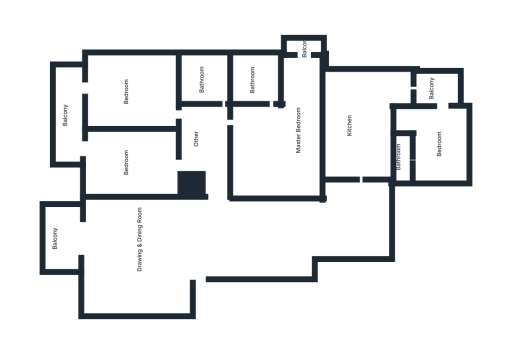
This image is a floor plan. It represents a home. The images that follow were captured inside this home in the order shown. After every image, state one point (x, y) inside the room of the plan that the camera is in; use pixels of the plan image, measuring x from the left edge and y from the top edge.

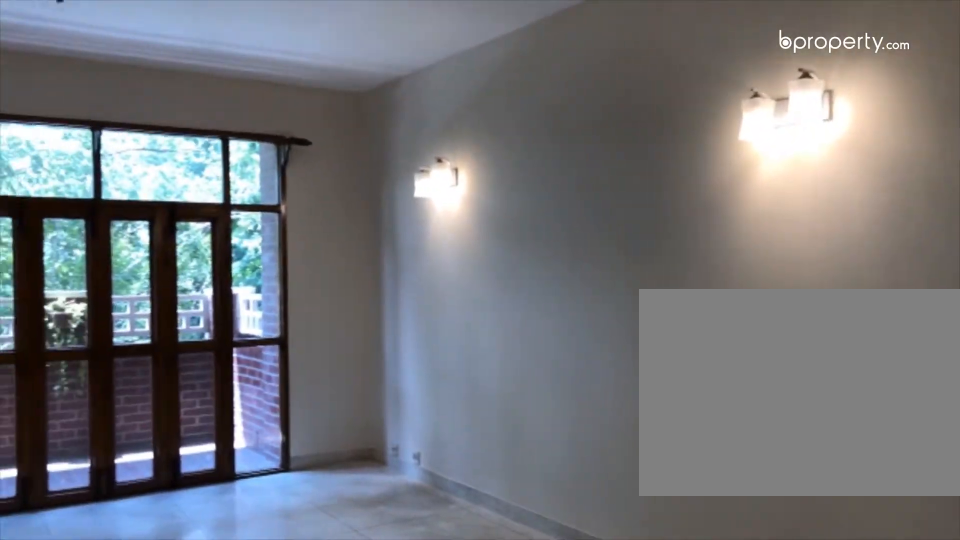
(223, 244)
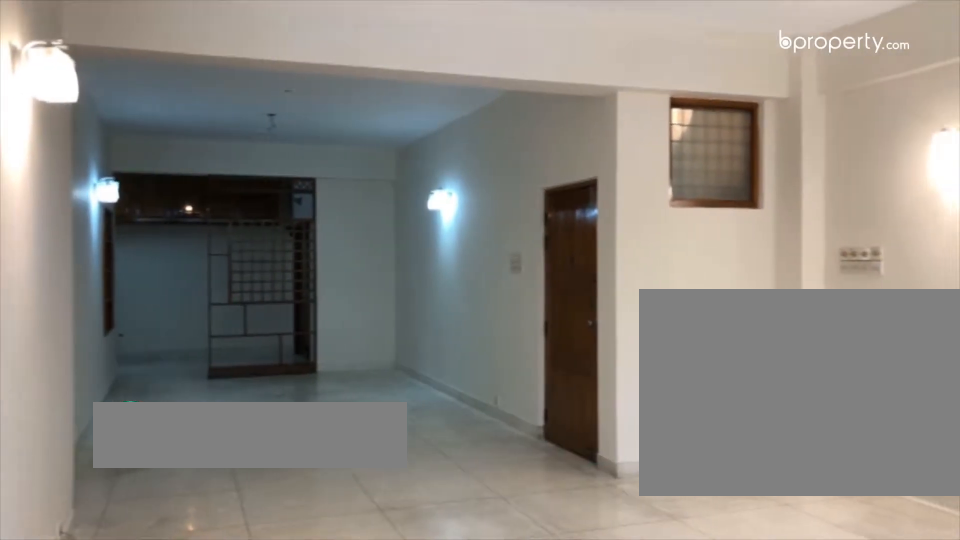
(223, 241)
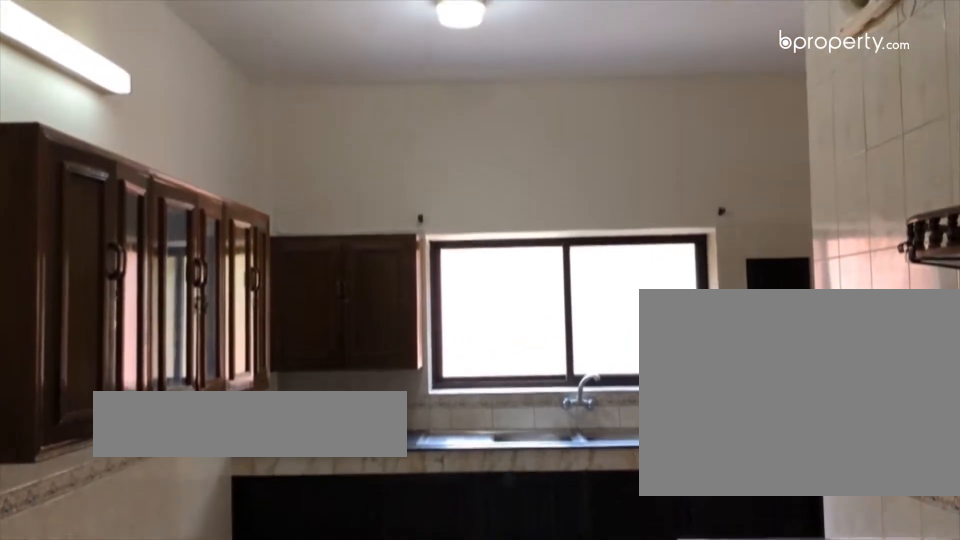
(353, 123)
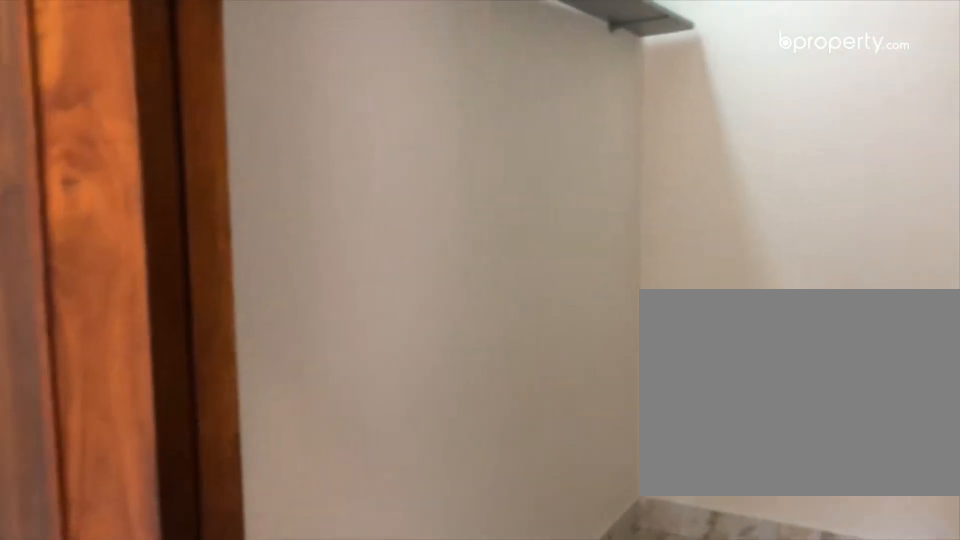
(435, 143)
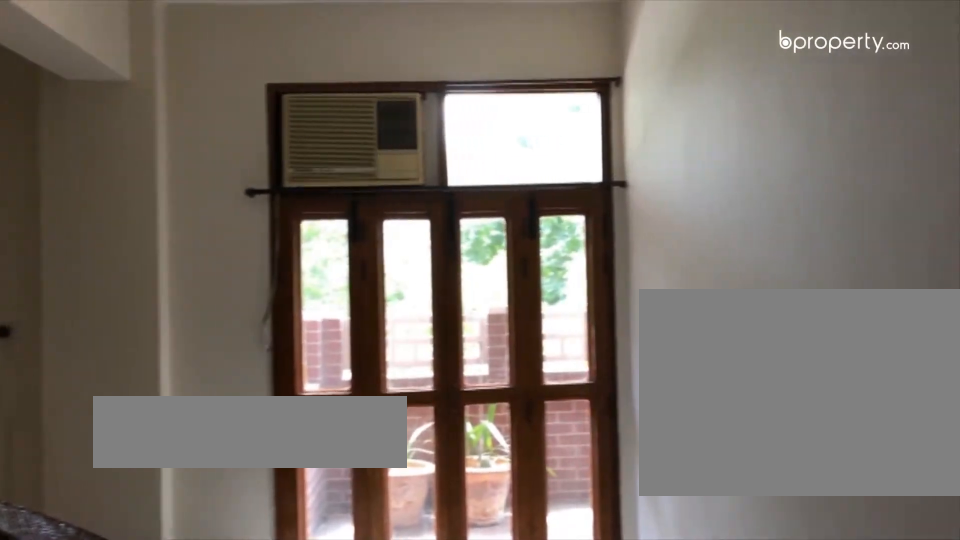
(138, 157)
